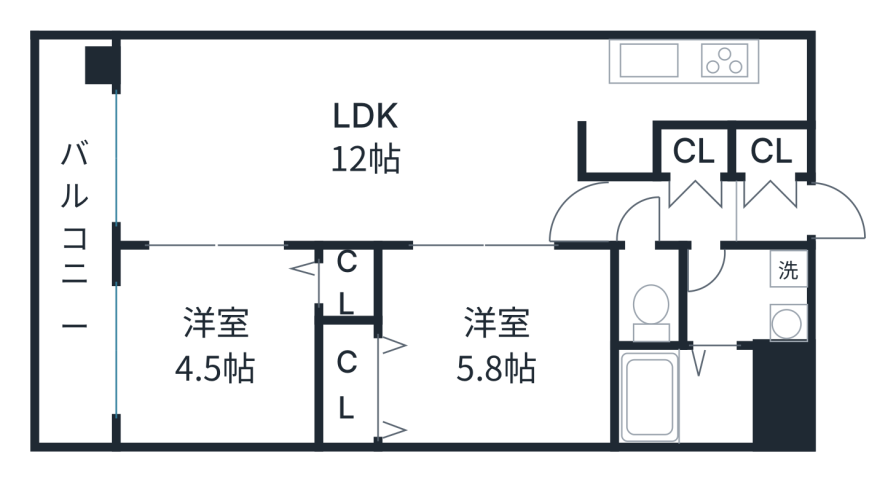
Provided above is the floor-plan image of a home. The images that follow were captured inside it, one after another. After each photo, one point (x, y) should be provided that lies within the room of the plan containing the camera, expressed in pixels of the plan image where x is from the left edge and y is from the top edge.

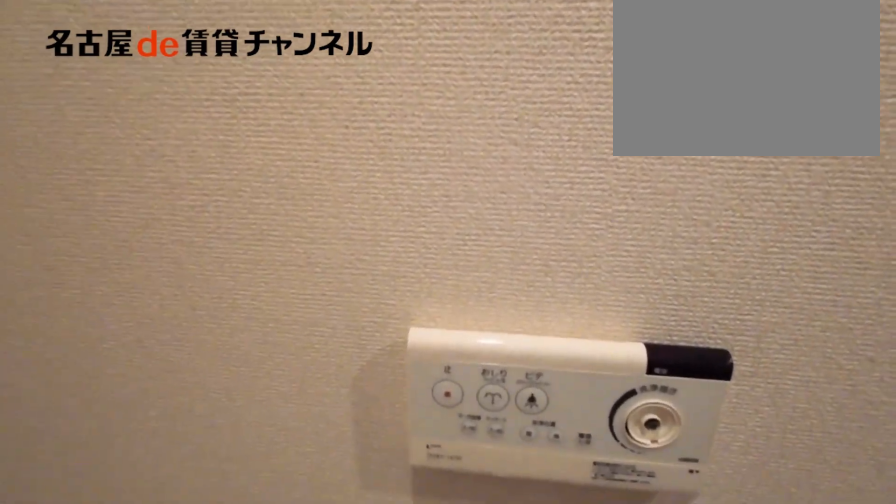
(648, 295)
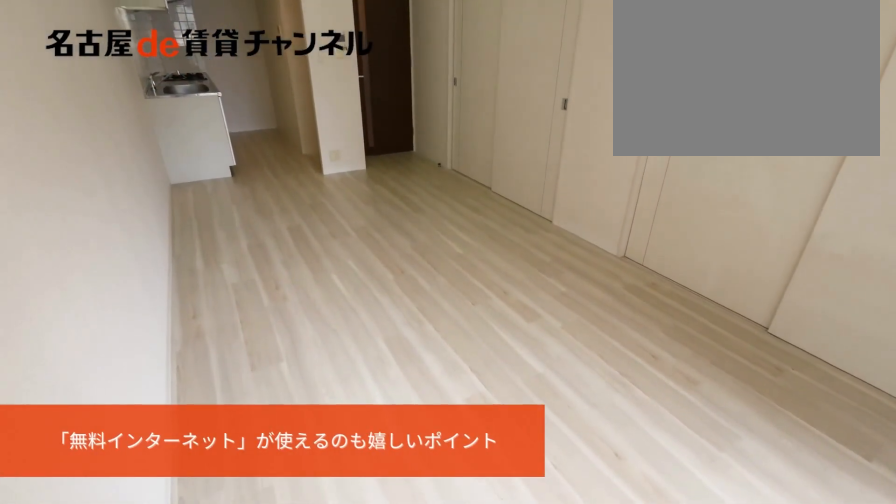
(360, 140)
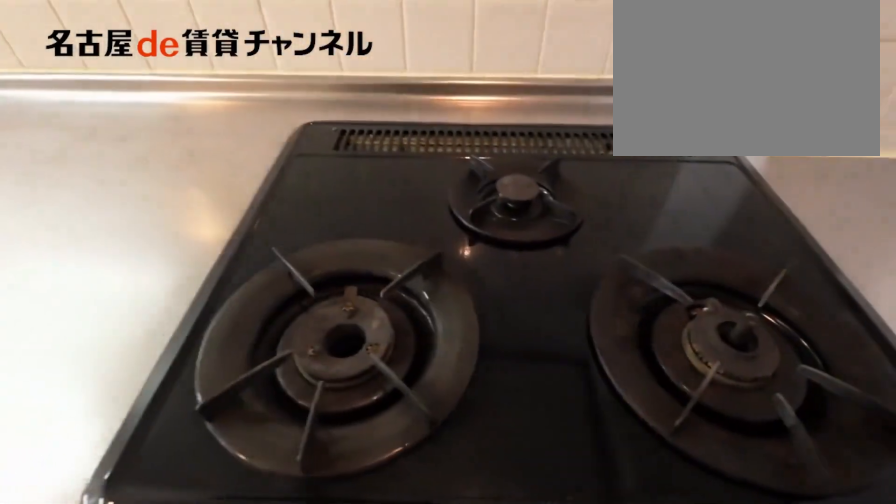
(696, 81)
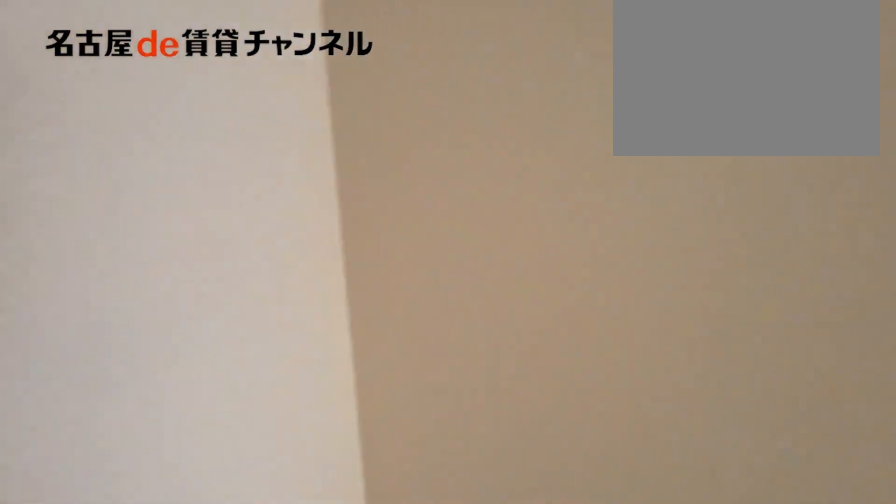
(696, 81)
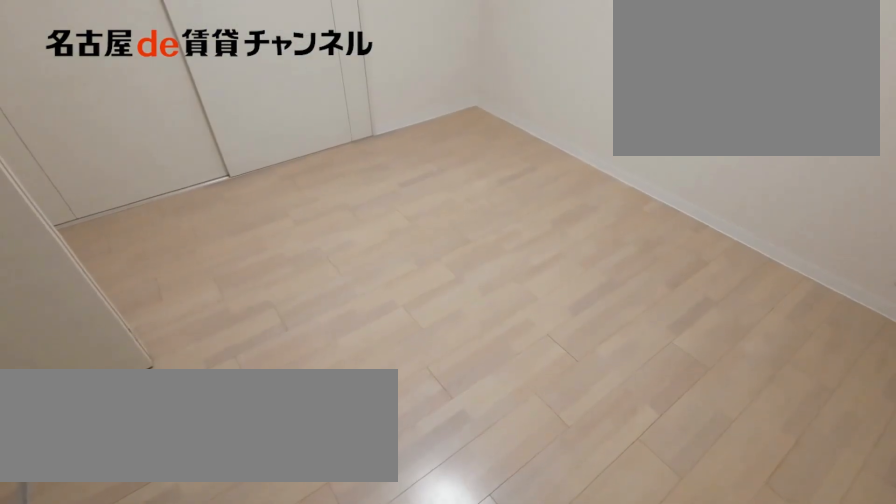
(475, 346)
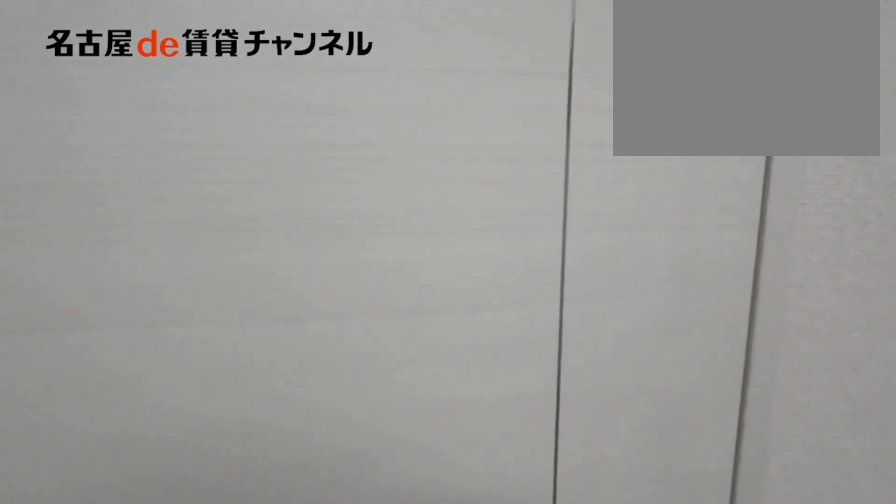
(475, 346)
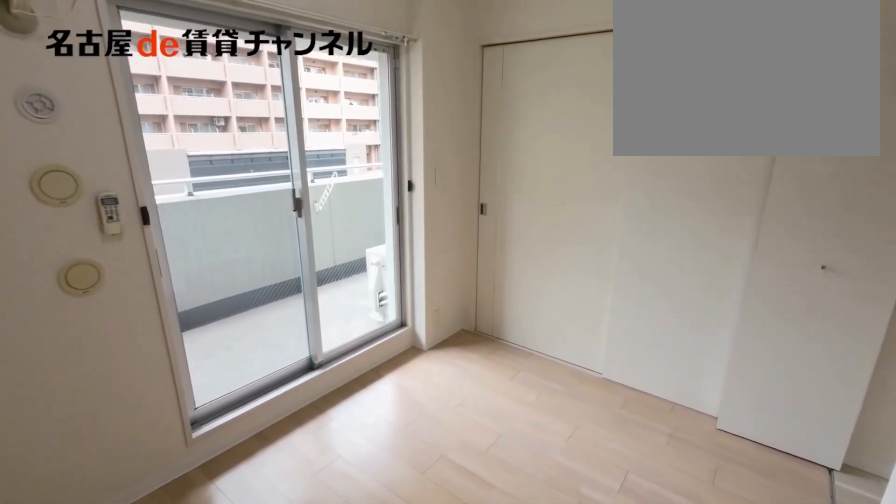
(229, 334)
